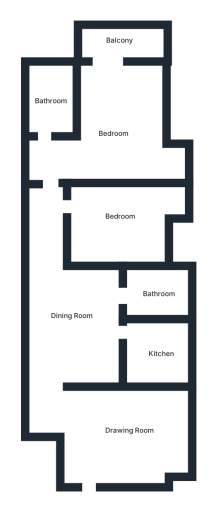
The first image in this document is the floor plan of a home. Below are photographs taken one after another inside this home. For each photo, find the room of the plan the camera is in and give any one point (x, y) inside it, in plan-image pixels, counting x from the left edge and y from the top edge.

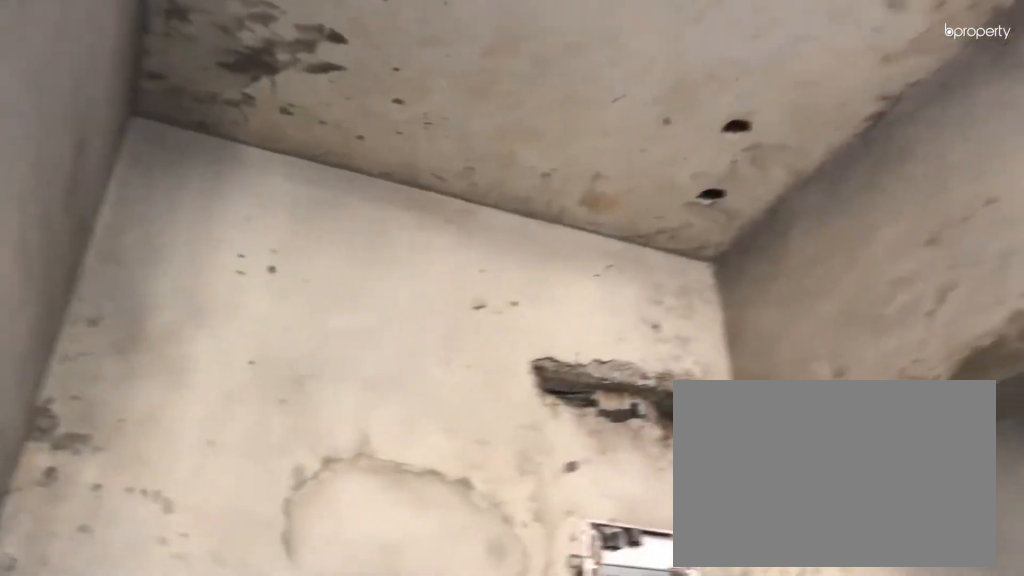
(116, 432)
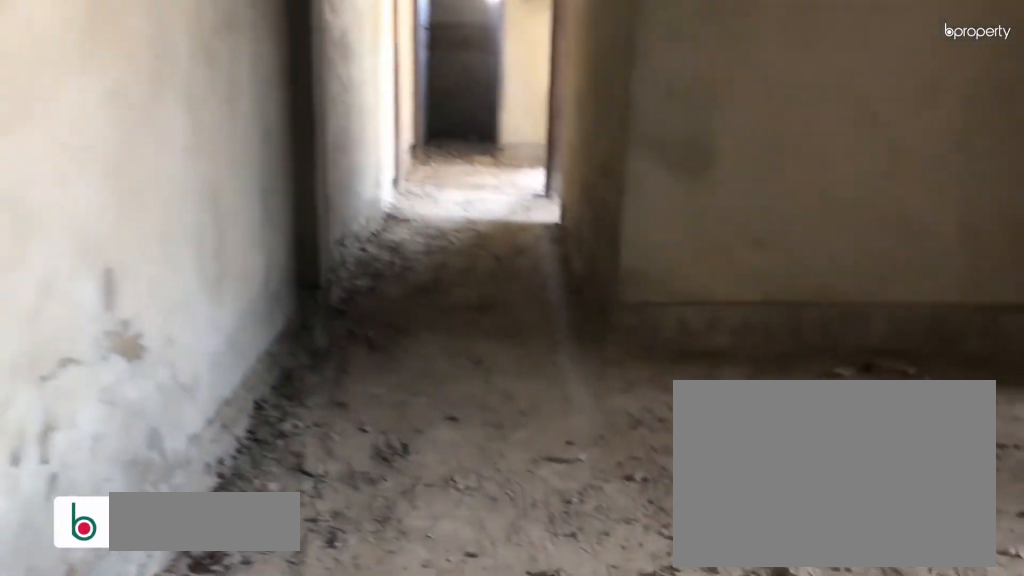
(90, 333)
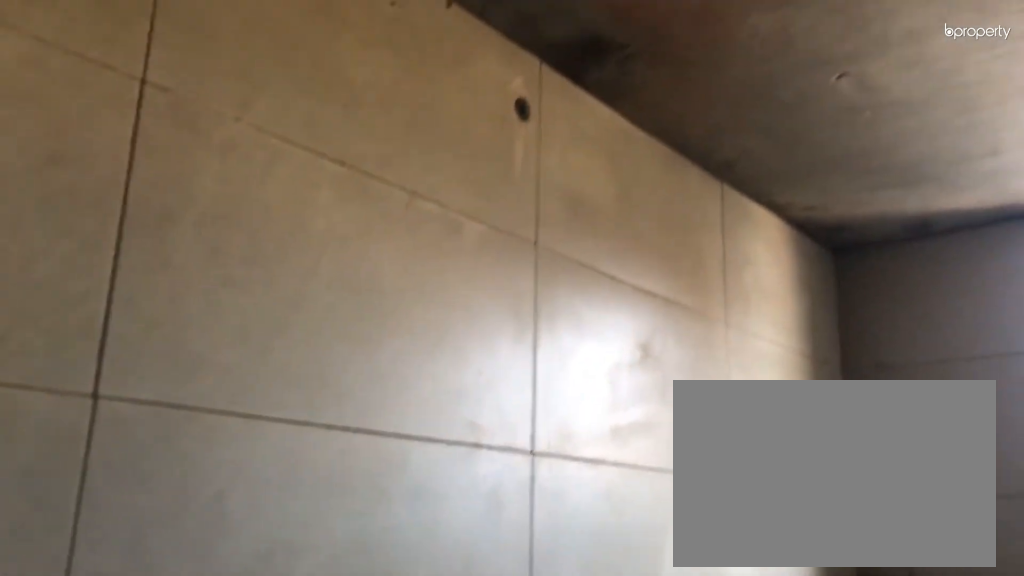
(147, 293)
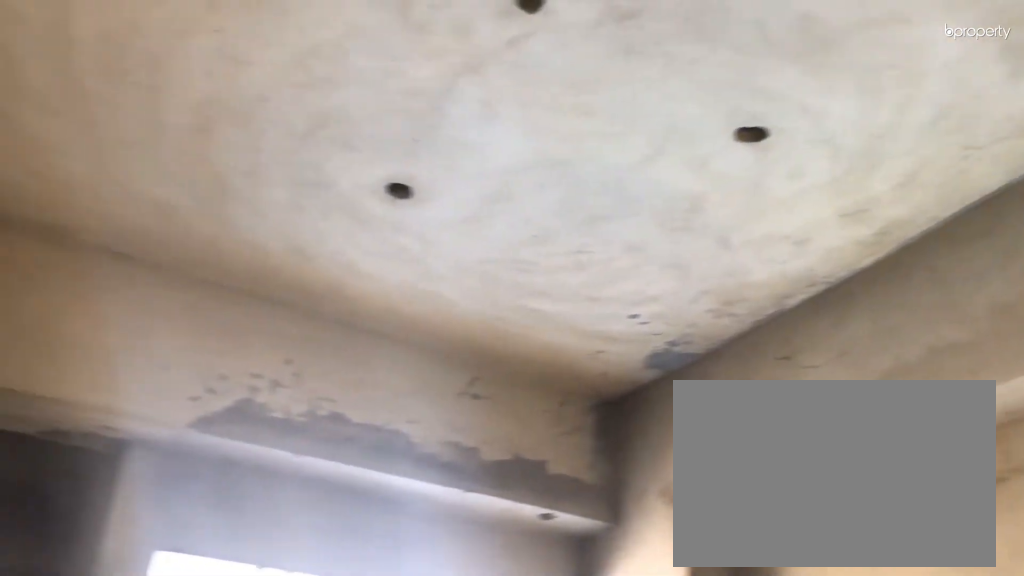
(111, 214)
